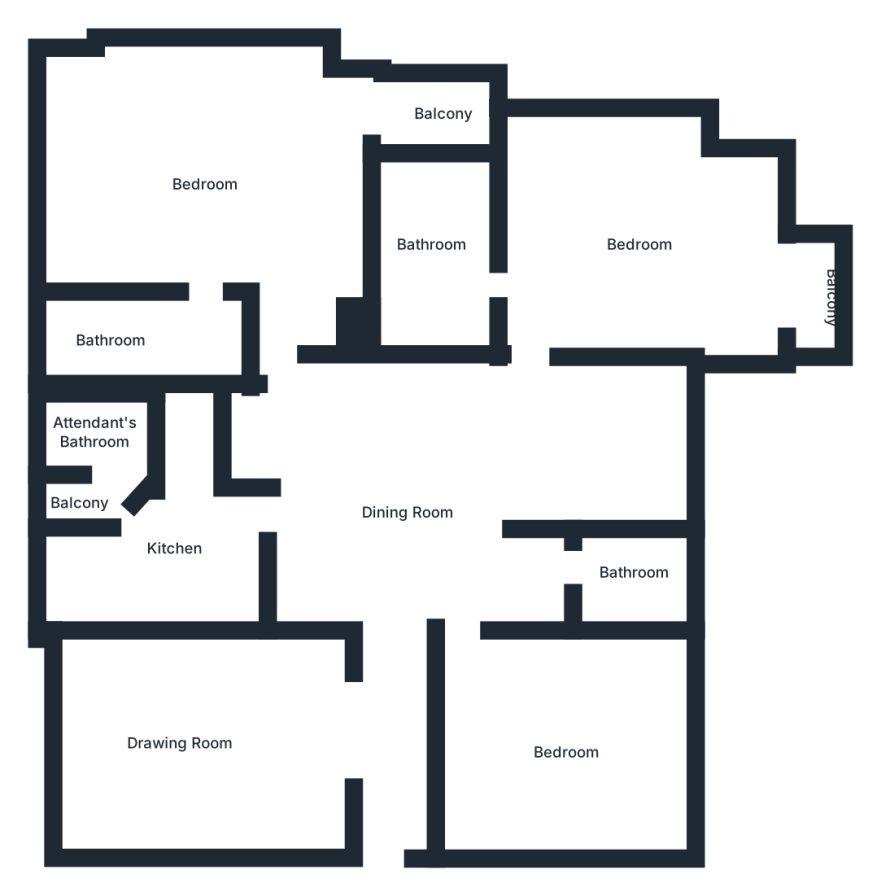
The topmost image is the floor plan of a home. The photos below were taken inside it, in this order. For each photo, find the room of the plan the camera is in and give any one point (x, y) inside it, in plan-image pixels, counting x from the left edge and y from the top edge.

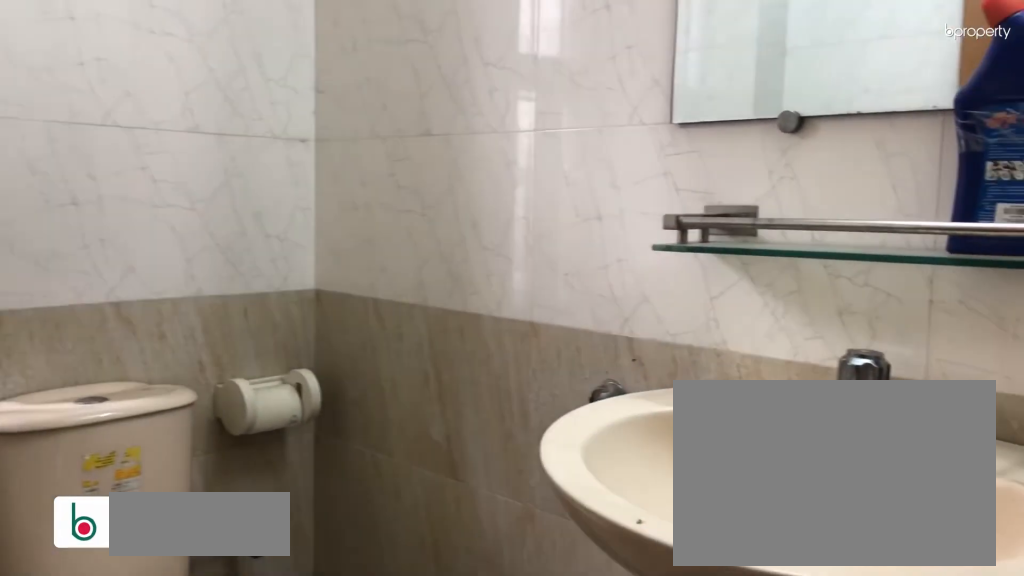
(630, 569)
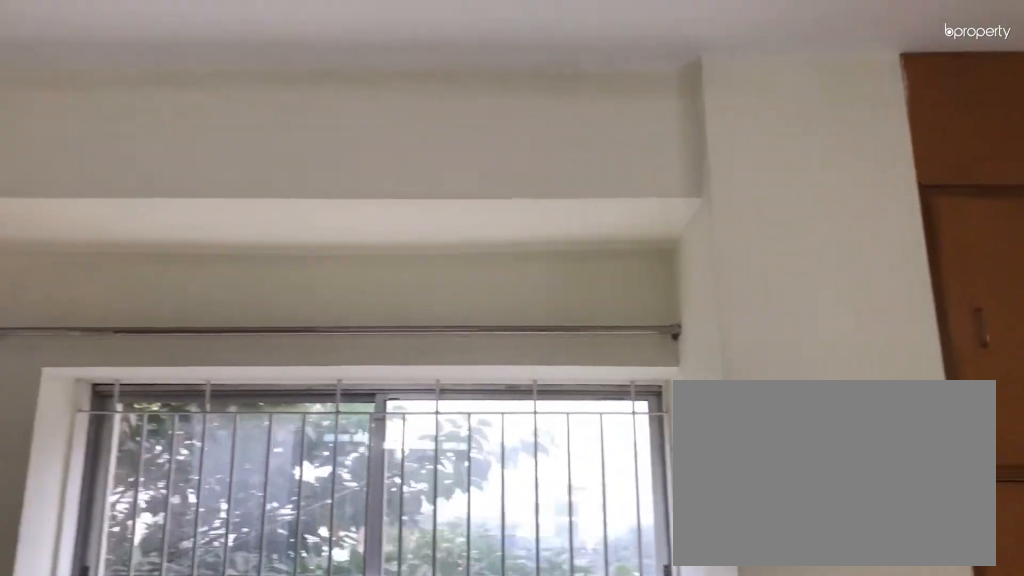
(641, 236)
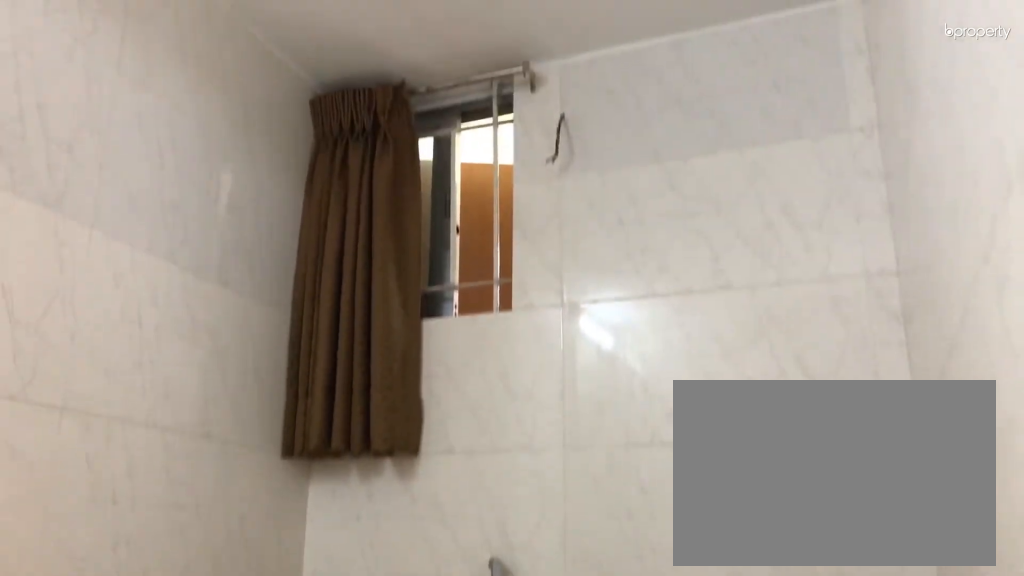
(433, 247)
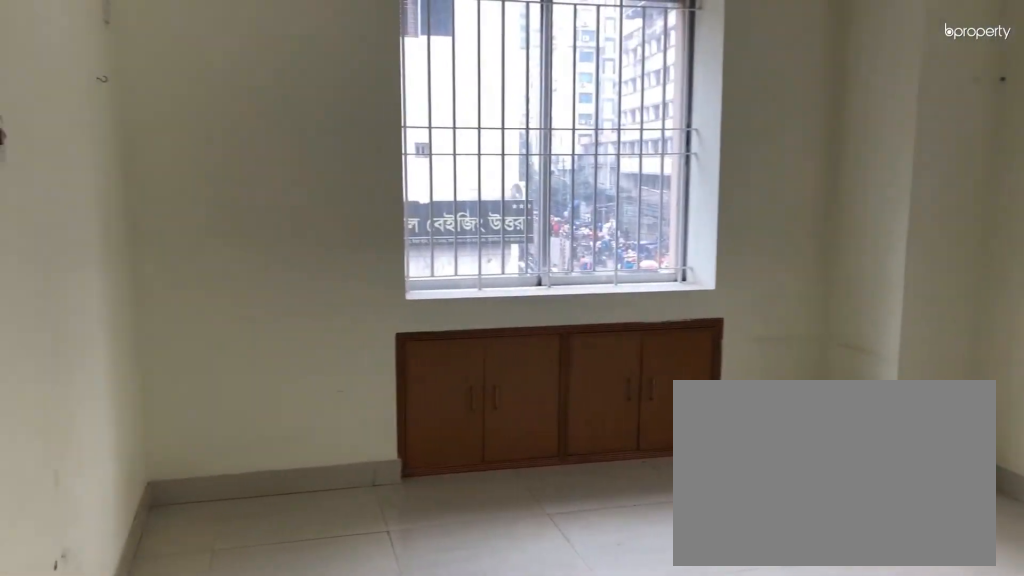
(195, 181)
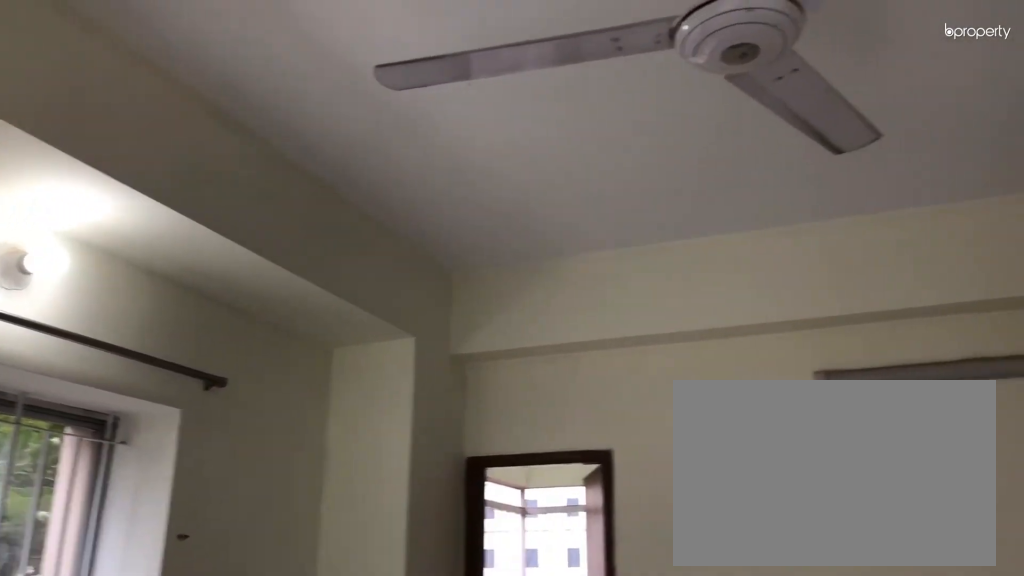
(195, 181)
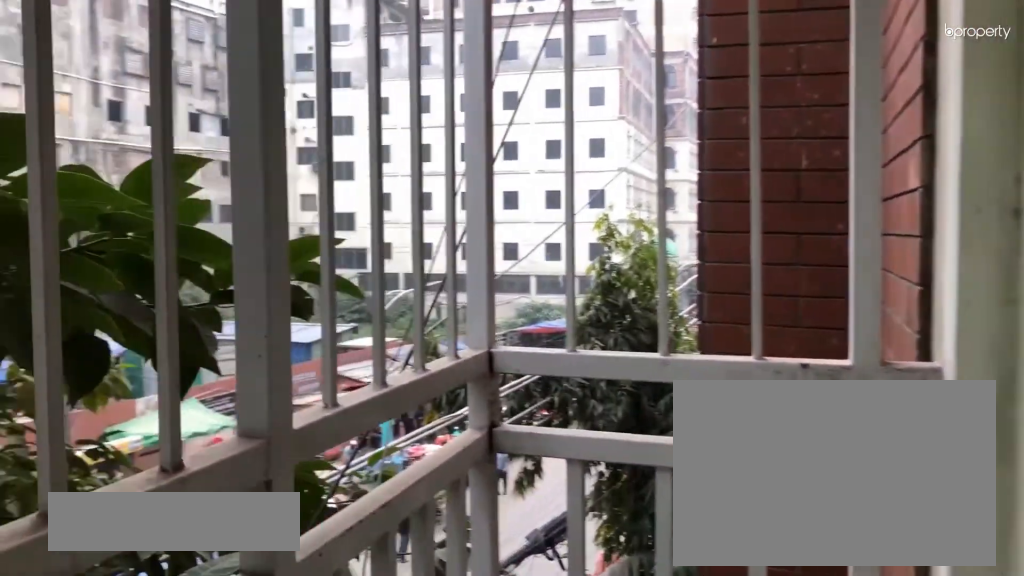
(447, 104)
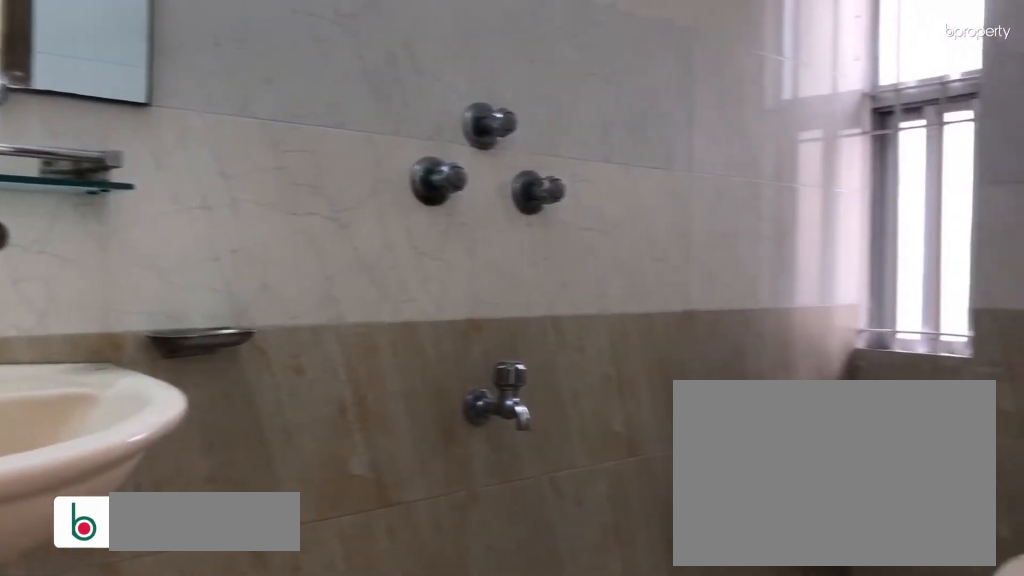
(132, 331)
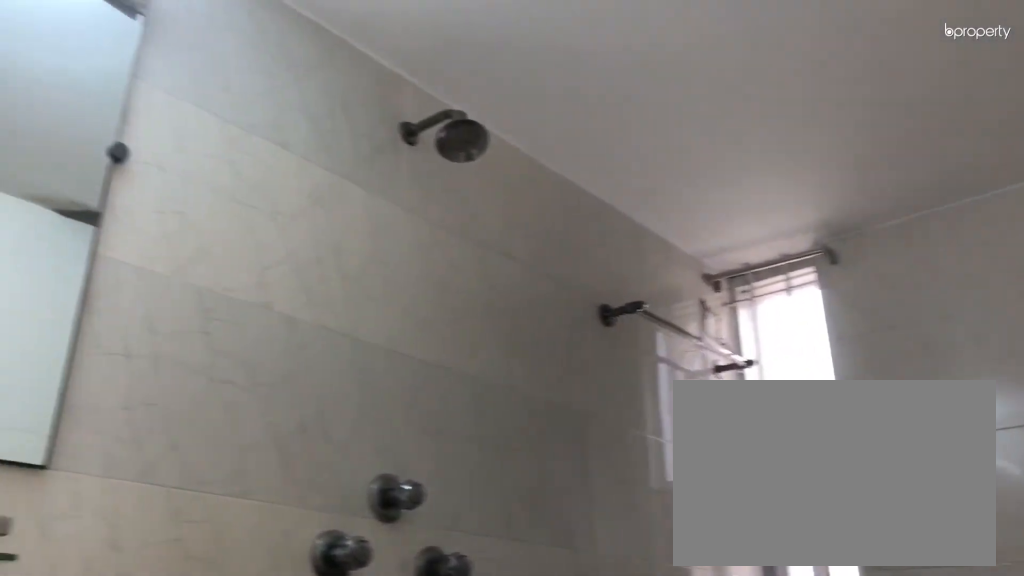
(132, 331)
